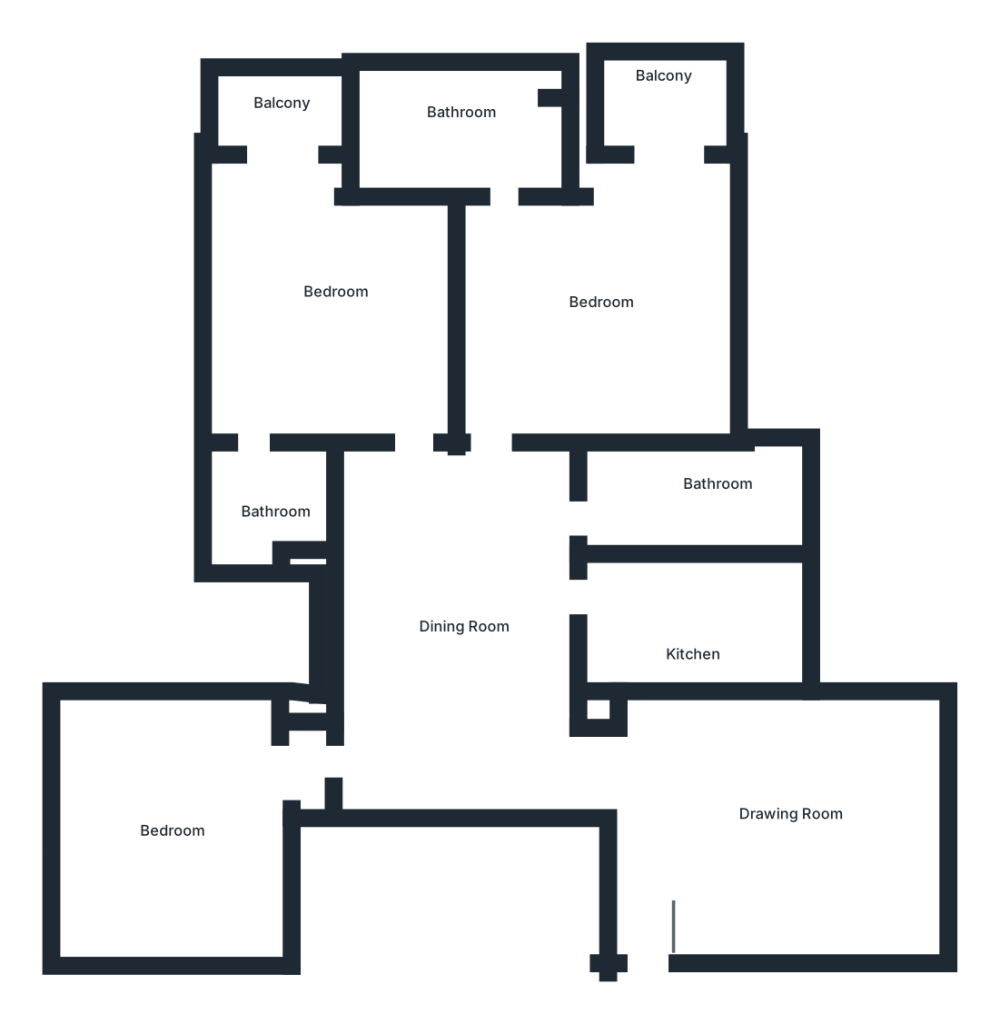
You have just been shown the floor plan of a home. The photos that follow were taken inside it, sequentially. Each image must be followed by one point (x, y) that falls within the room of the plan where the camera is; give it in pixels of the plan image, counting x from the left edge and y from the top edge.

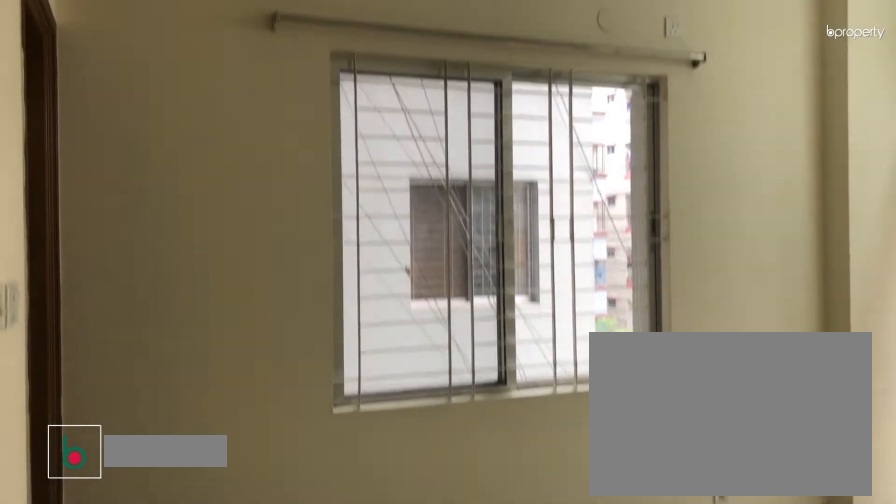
(336, 305)
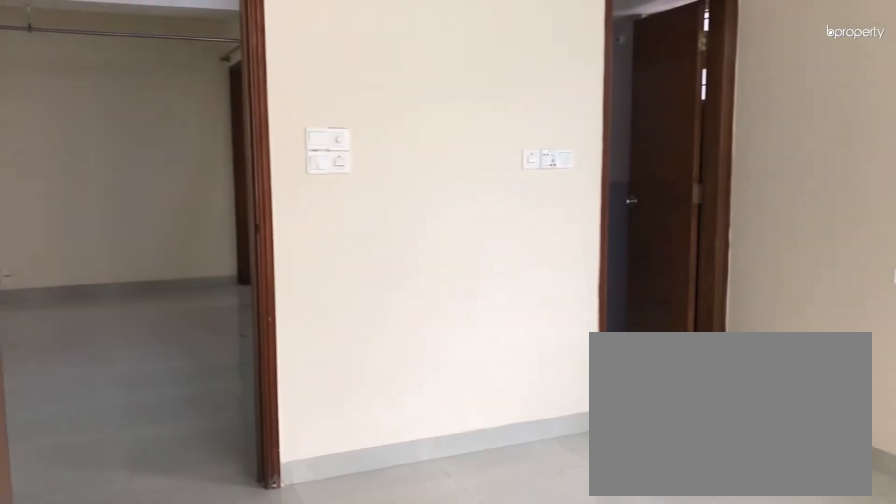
(334, 303)
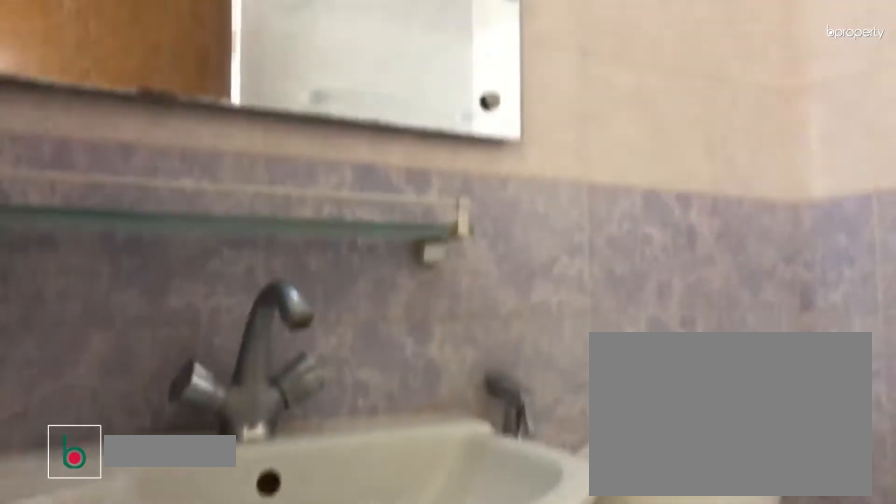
(270, 498)
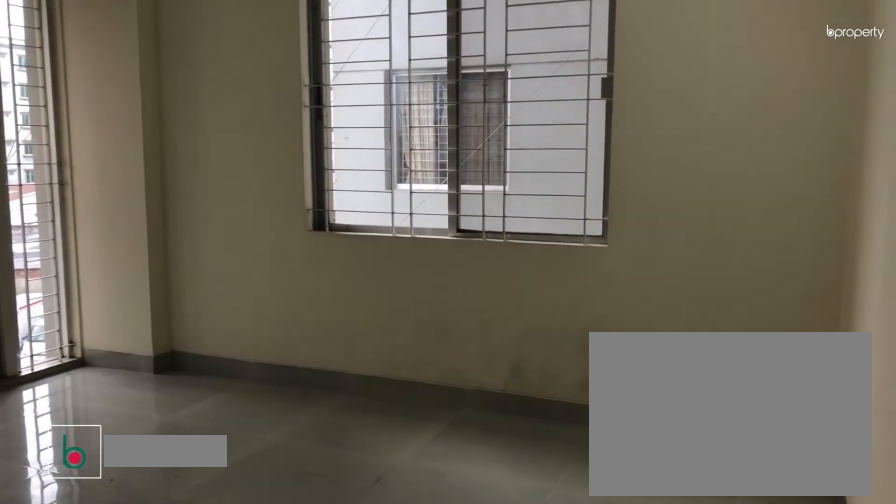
(600, 282)
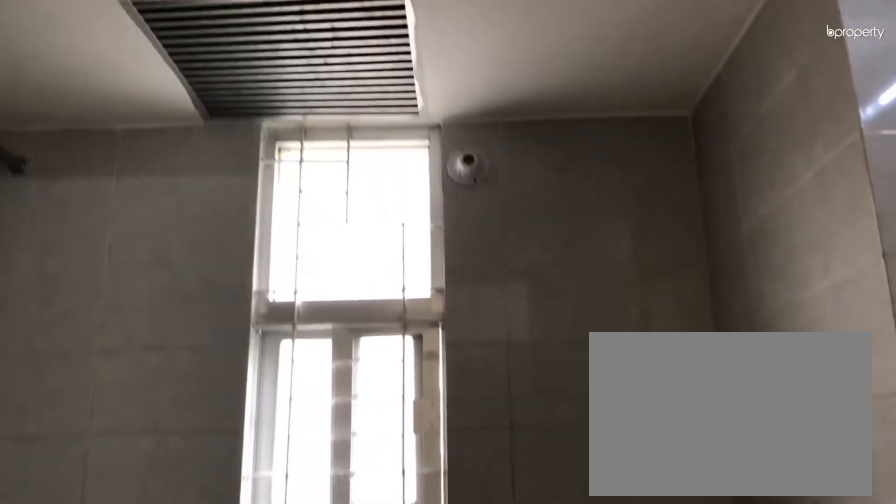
(457, 116)
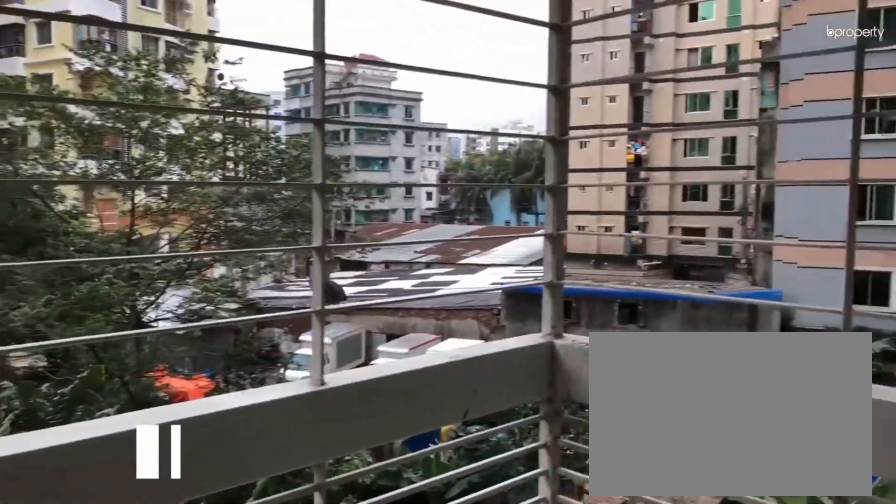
(664, 89)
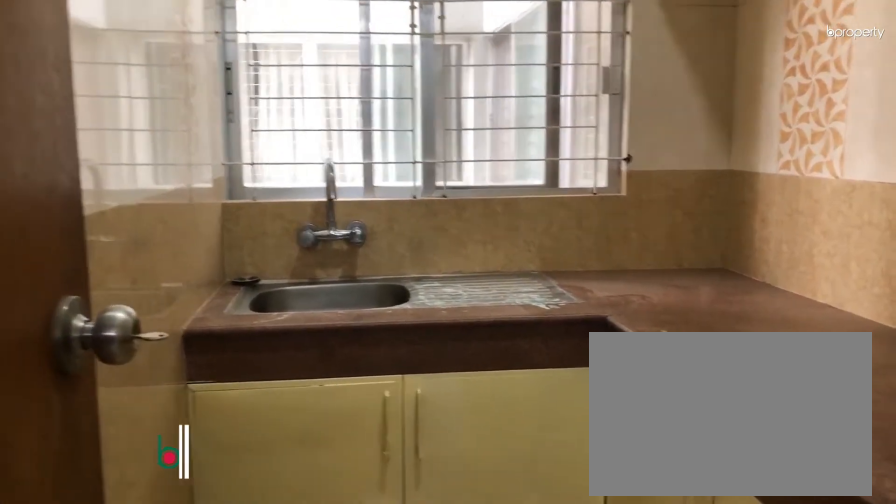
(686, 626)
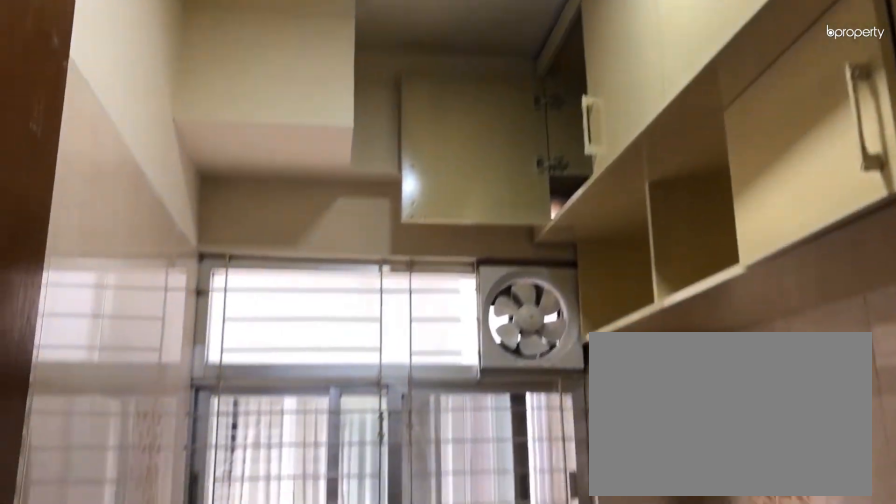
(686, 626)
